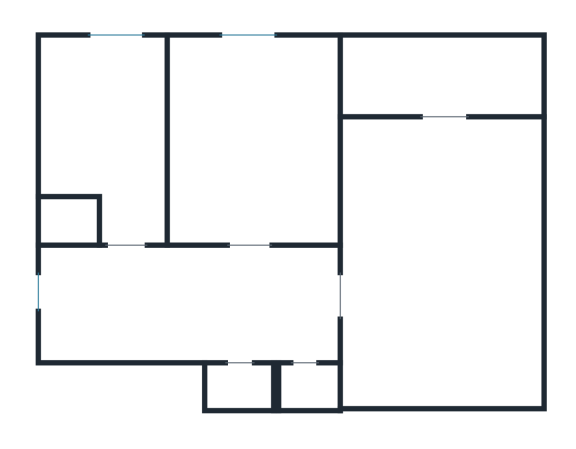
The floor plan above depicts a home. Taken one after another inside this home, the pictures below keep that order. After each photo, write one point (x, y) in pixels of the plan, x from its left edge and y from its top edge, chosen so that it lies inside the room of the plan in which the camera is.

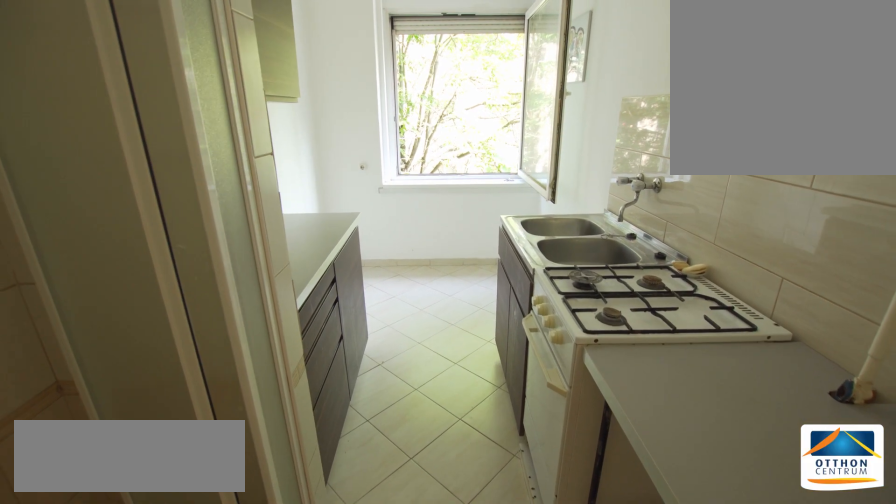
(96, 133)
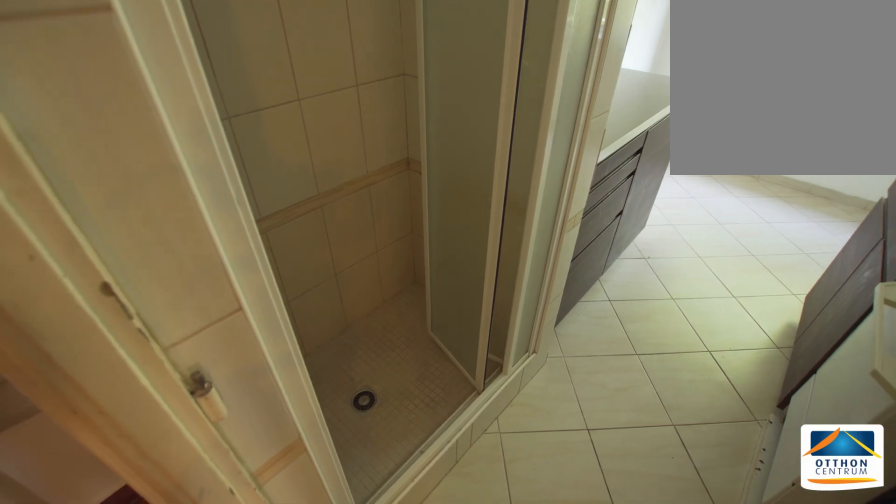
(95, 133)
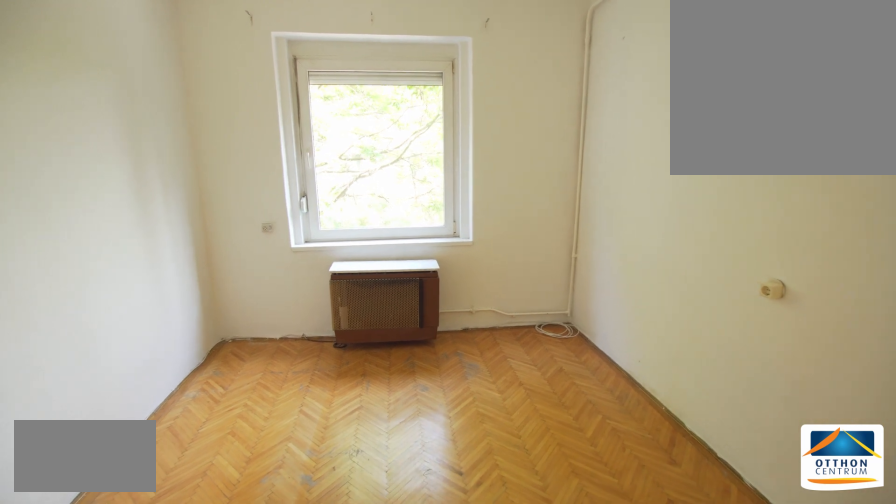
(254, 133)
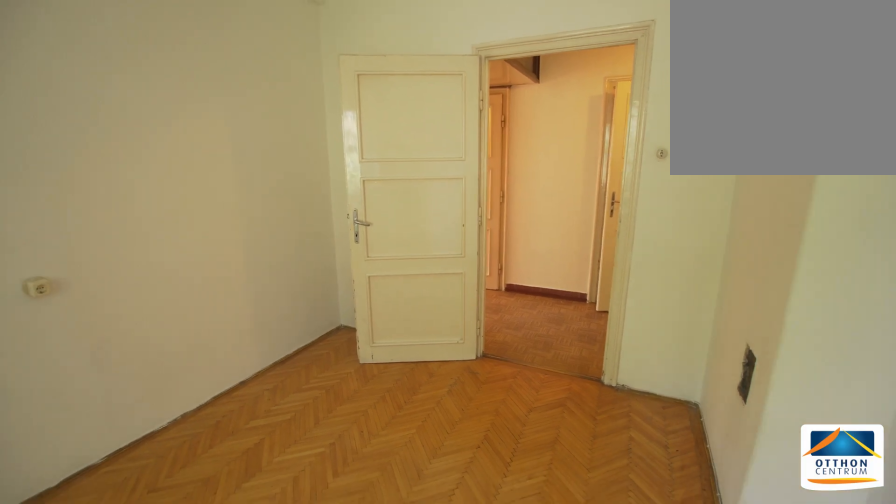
(255, 133)
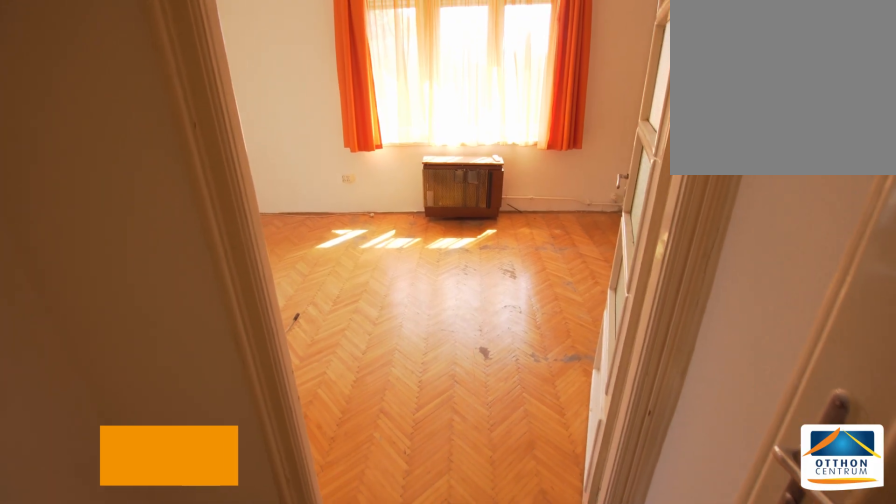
(443, 237)
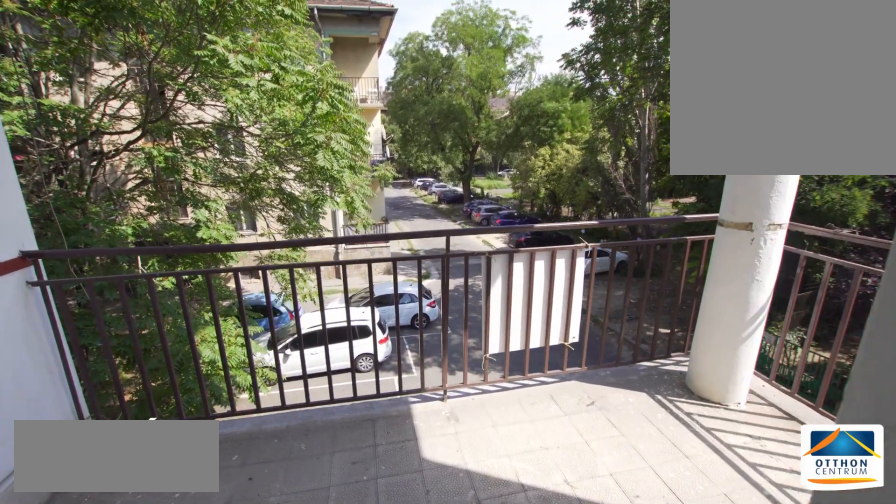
(442, 78)
